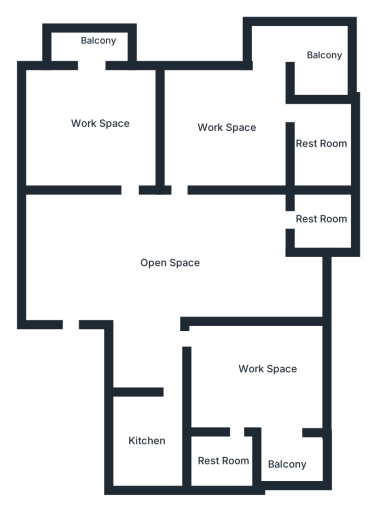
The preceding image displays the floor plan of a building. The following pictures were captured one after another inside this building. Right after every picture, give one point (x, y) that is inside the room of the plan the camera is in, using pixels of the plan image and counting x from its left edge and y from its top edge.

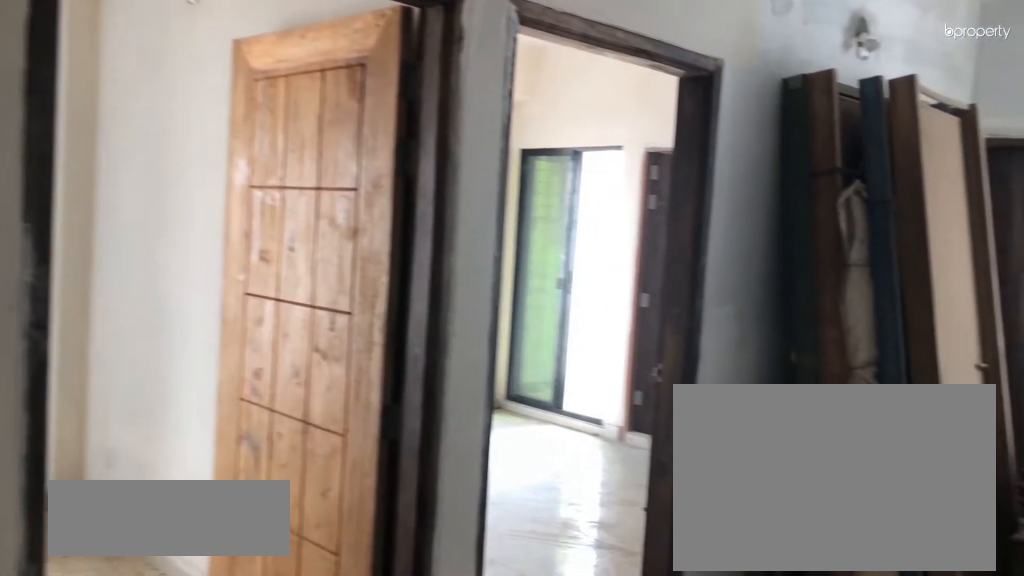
(165, 277)
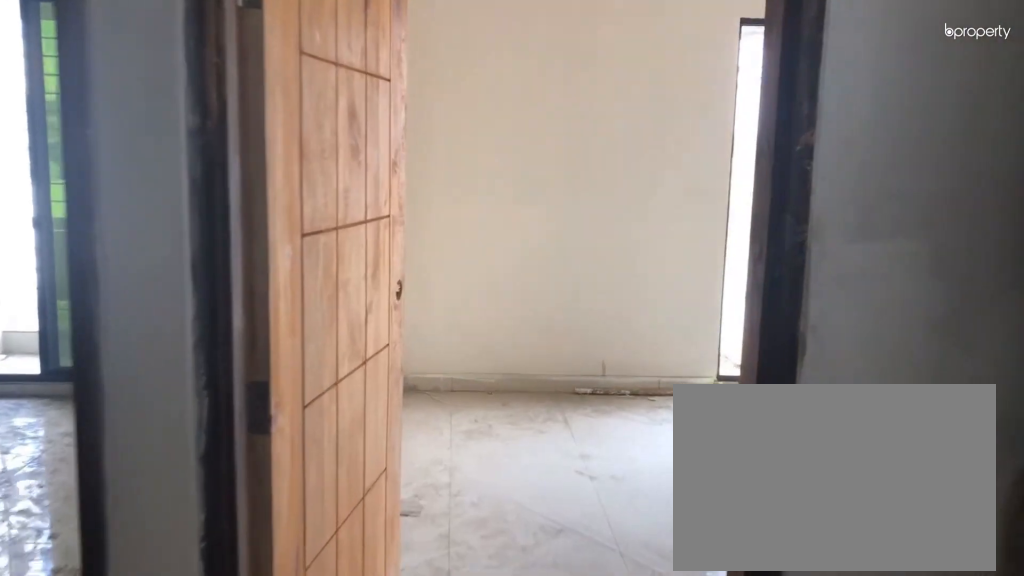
(220, 117)
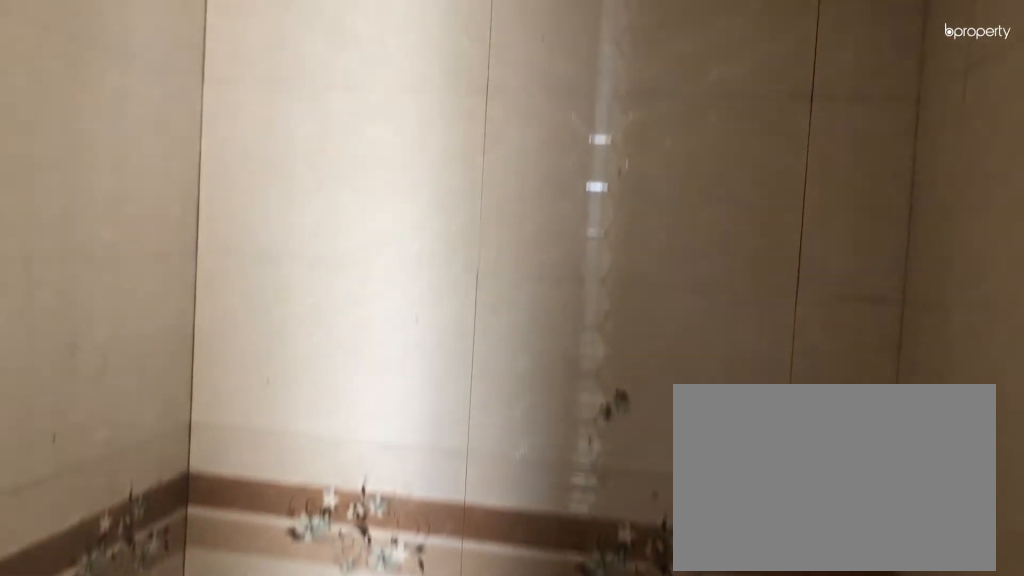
(324, 145)
